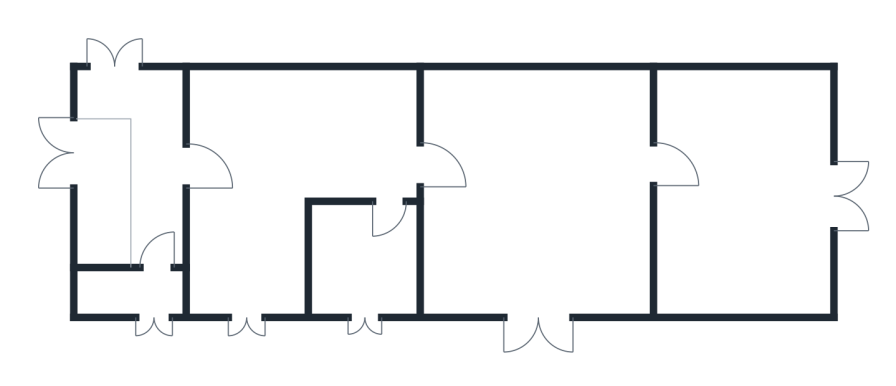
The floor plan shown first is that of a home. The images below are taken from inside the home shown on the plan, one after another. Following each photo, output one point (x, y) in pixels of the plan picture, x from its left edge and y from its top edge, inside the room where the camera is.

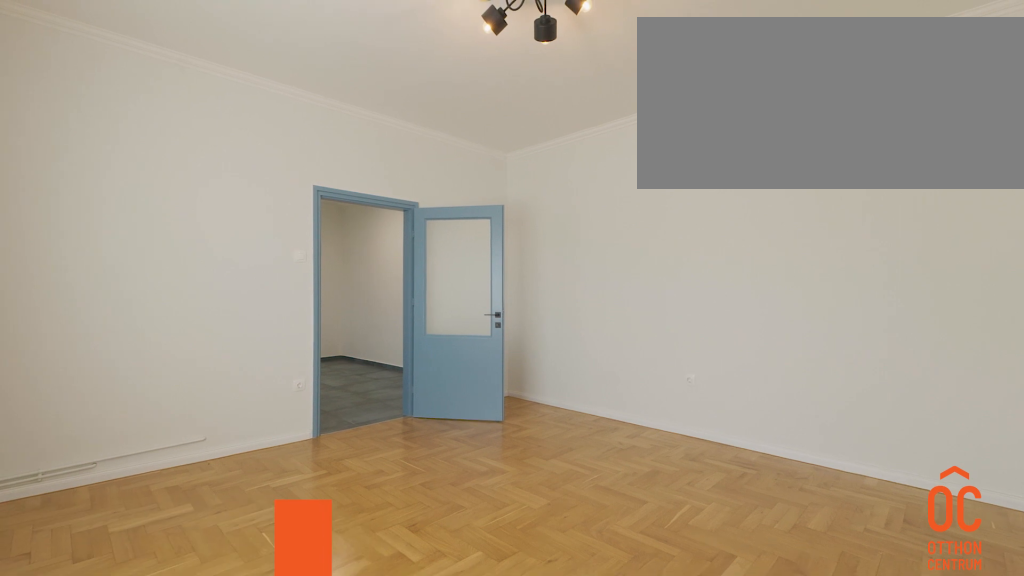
(535, 193)
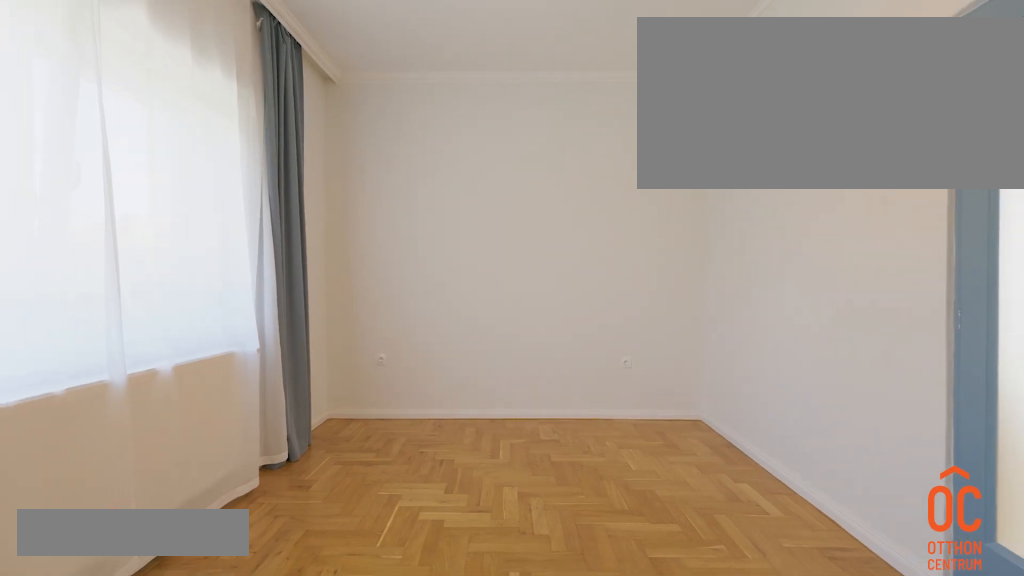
(741, 245)
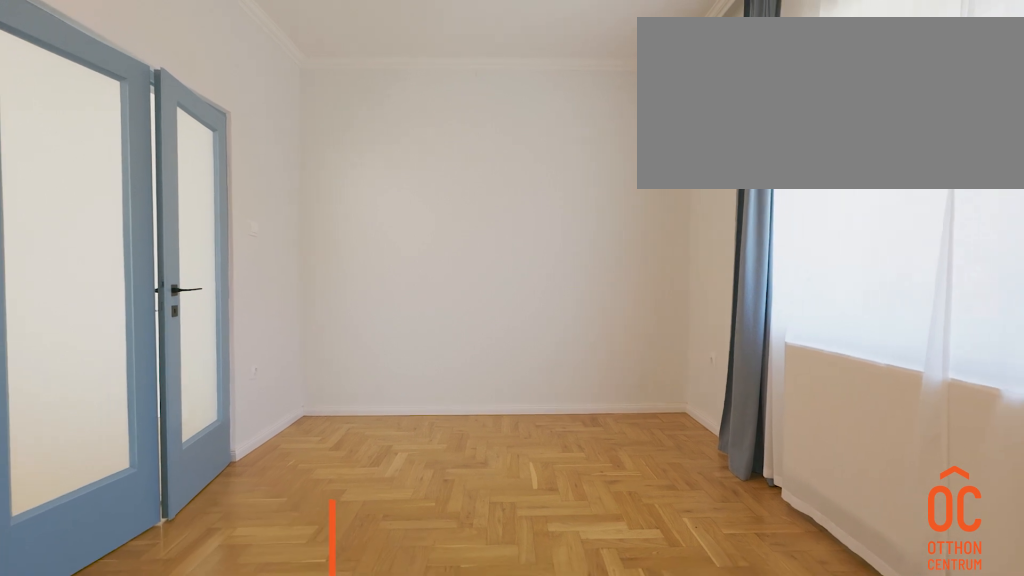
(741, 245)
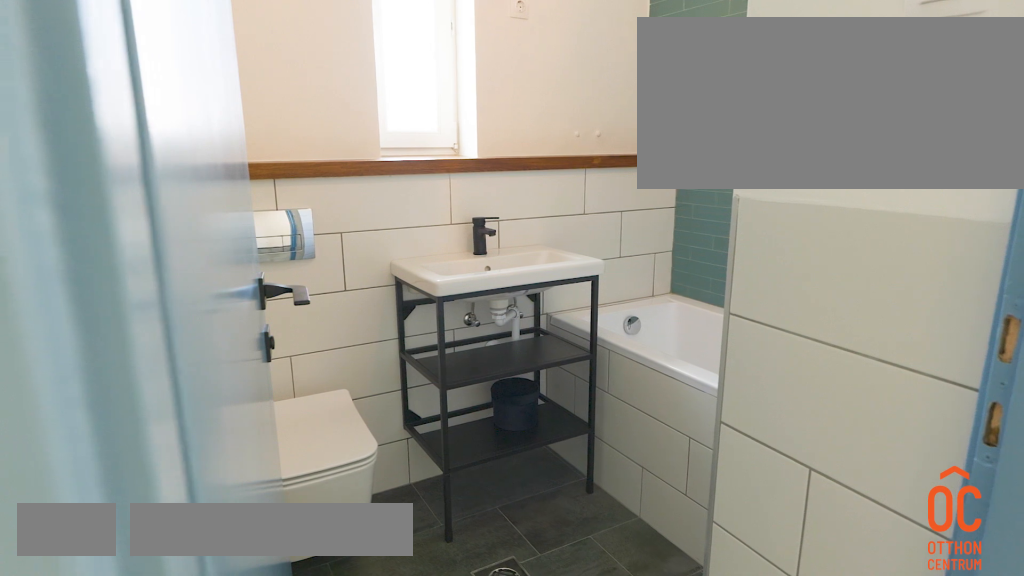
(365, 245)
